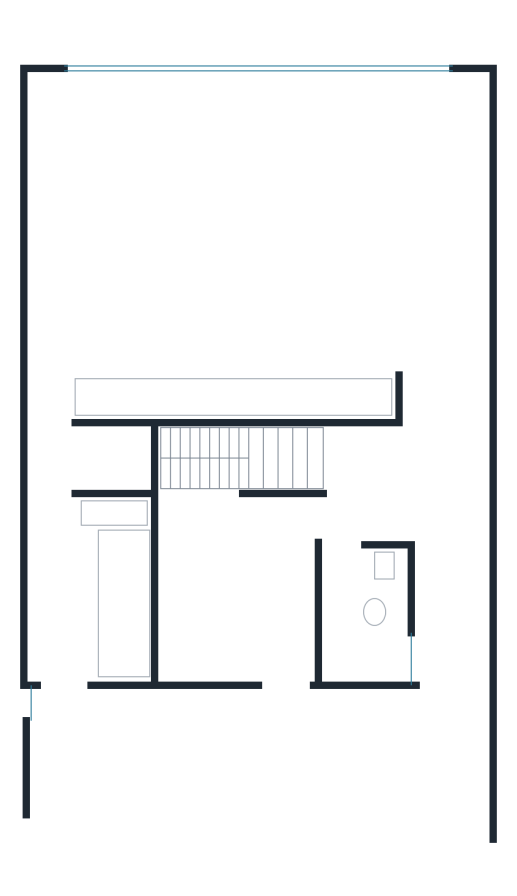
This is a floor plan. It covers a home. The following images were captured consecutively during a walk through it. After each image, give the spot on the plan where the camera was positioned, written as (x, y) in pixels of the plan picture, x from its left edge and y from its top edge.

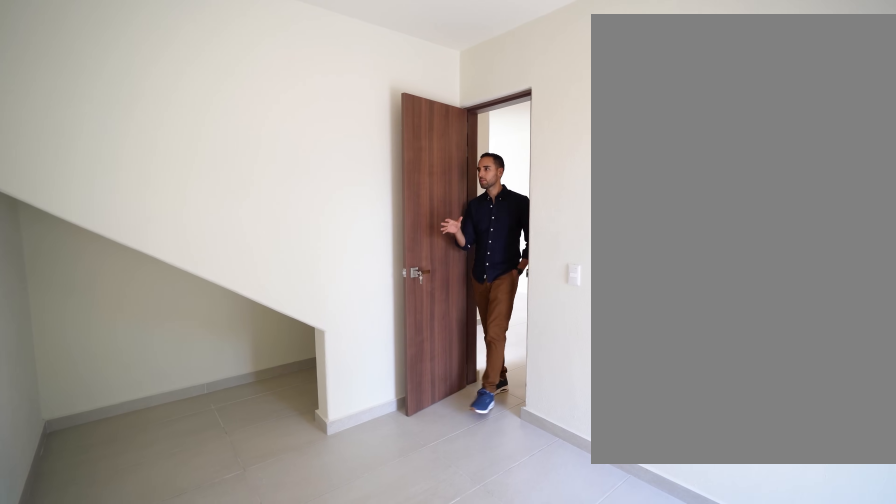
(200, 658)
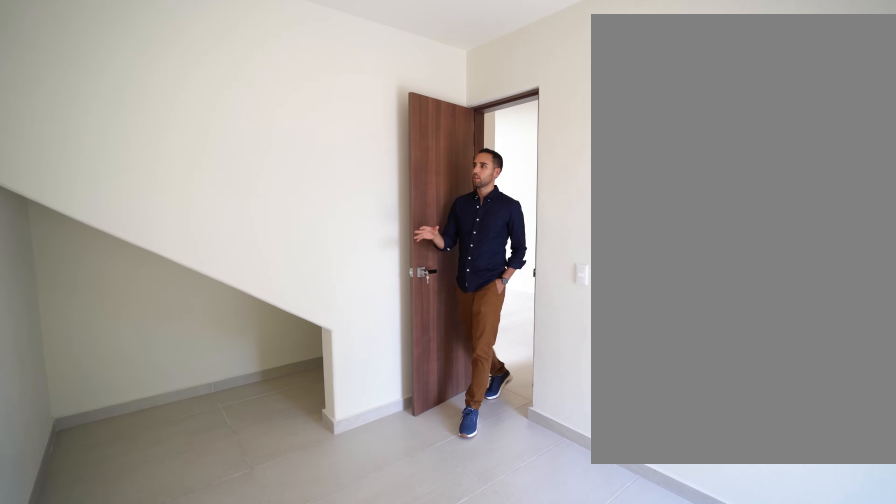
(200, 658)
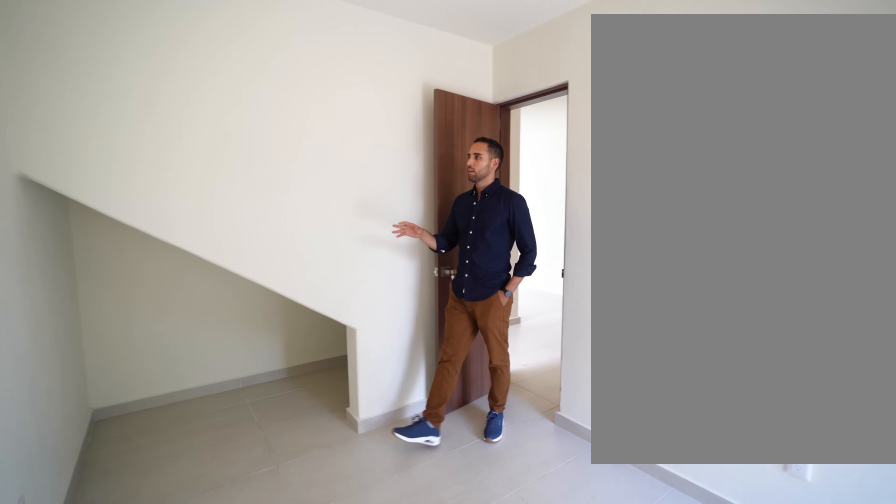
(200, 658)
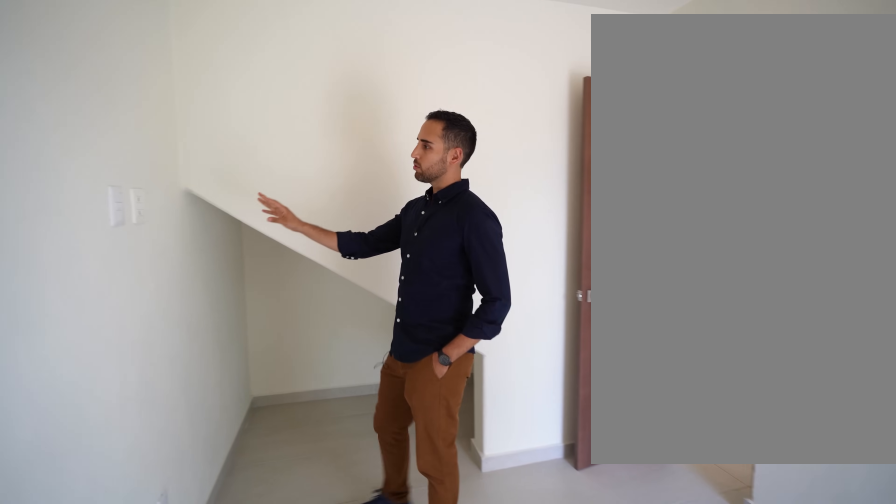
(199, 658)
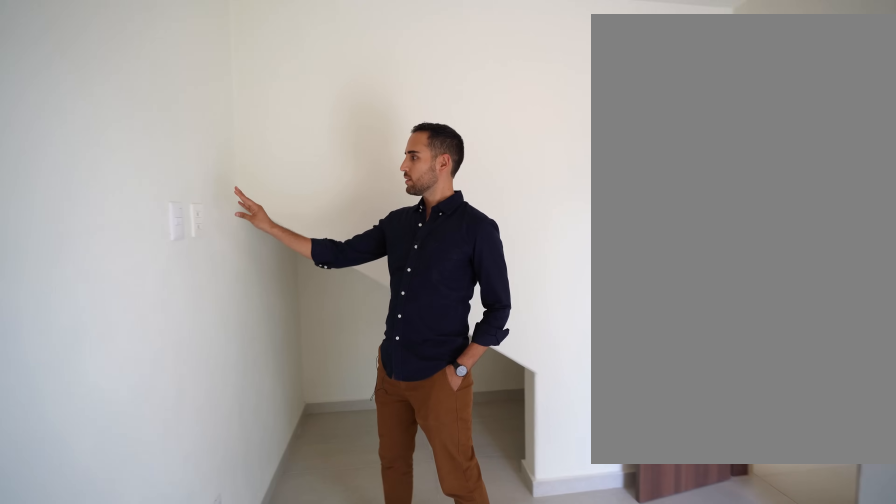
(200, 658)
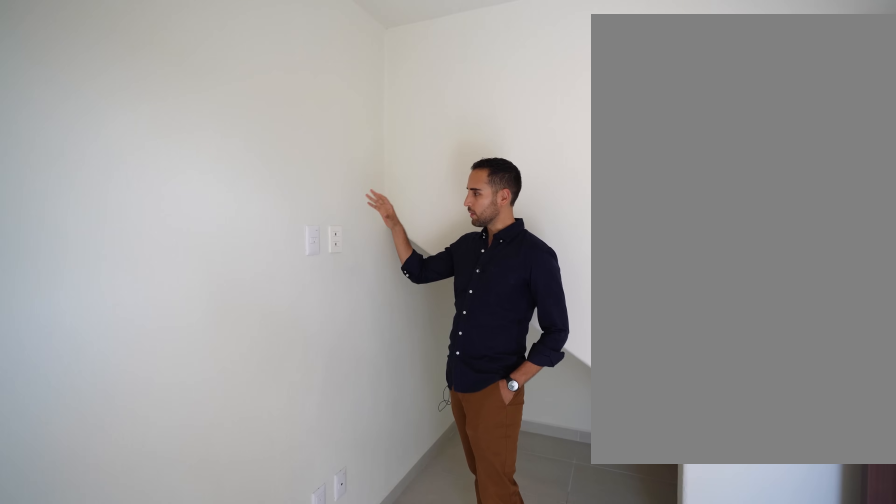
(198, 619)
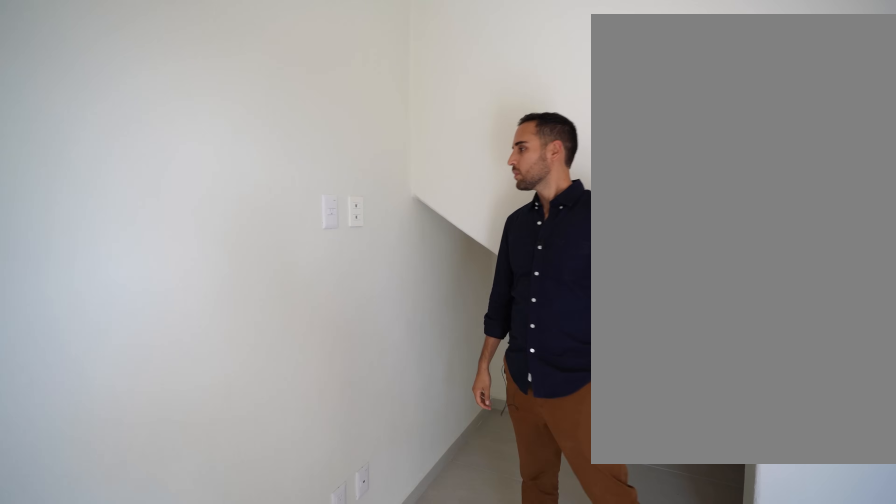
(198, 620)
